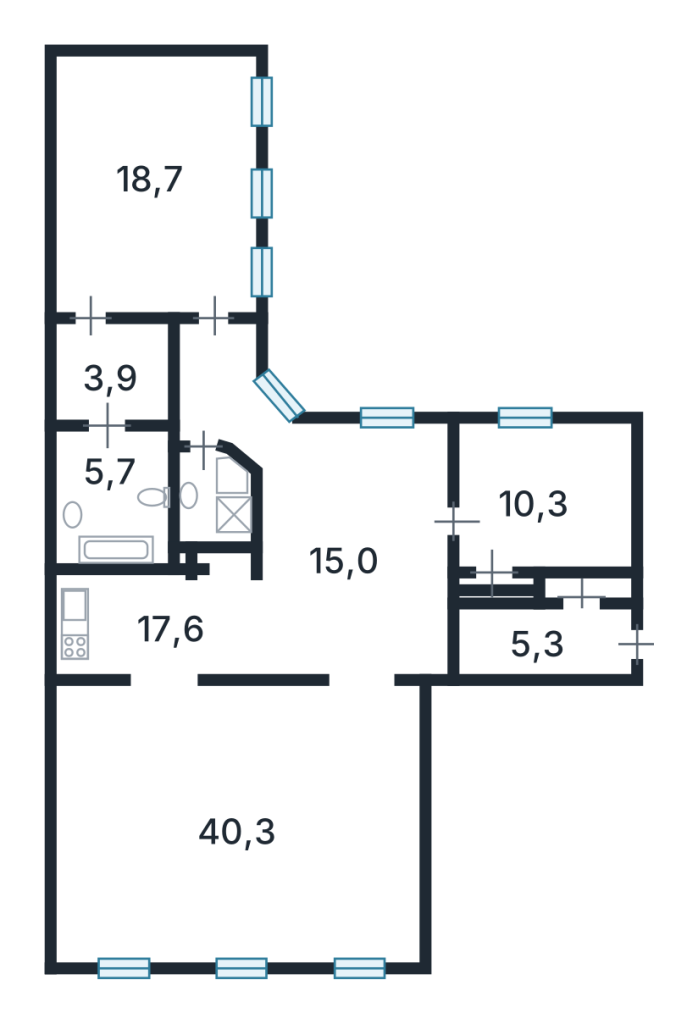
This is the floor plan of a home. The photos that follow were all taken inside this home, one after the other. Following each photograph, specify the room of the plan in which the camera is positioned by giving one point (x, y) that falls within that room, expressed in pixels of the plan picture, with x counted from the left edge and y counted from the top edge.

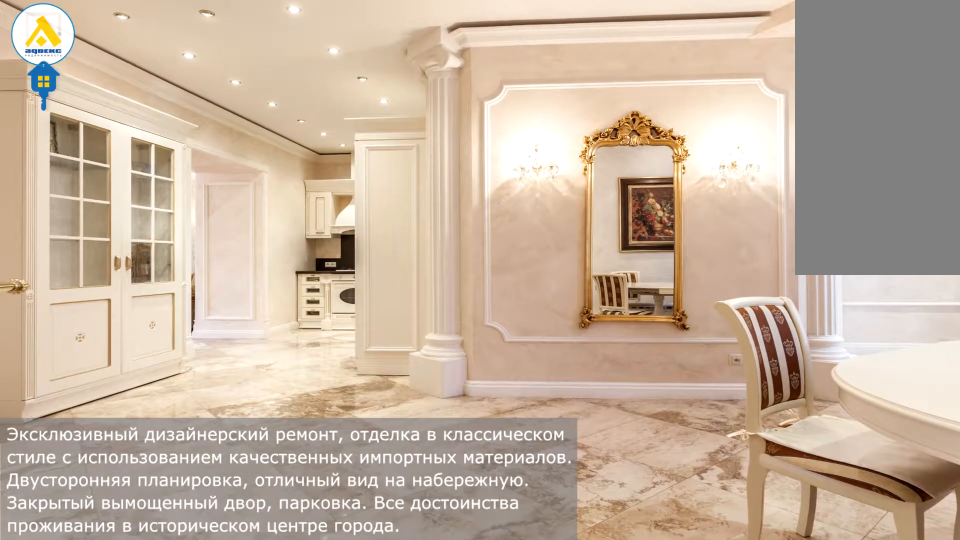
(341, 615)
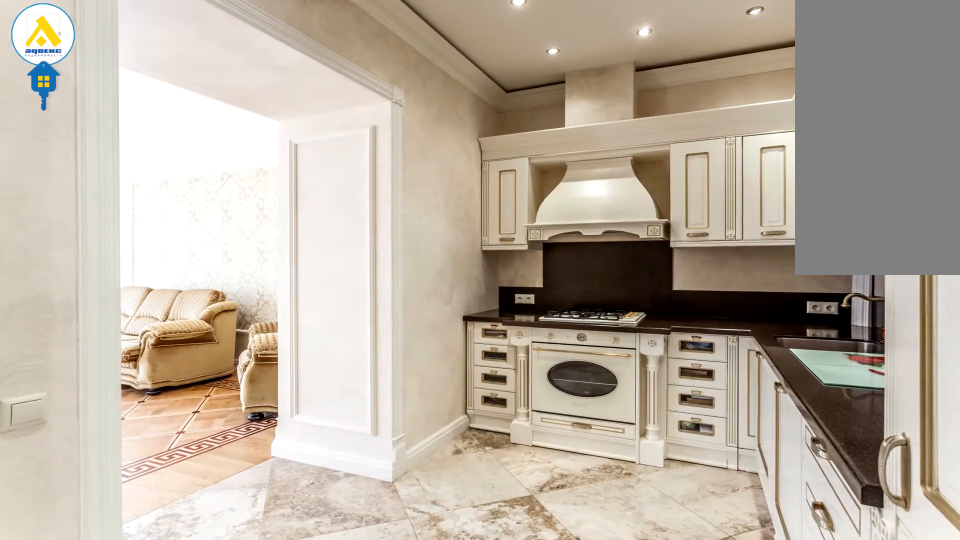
(171, 624)
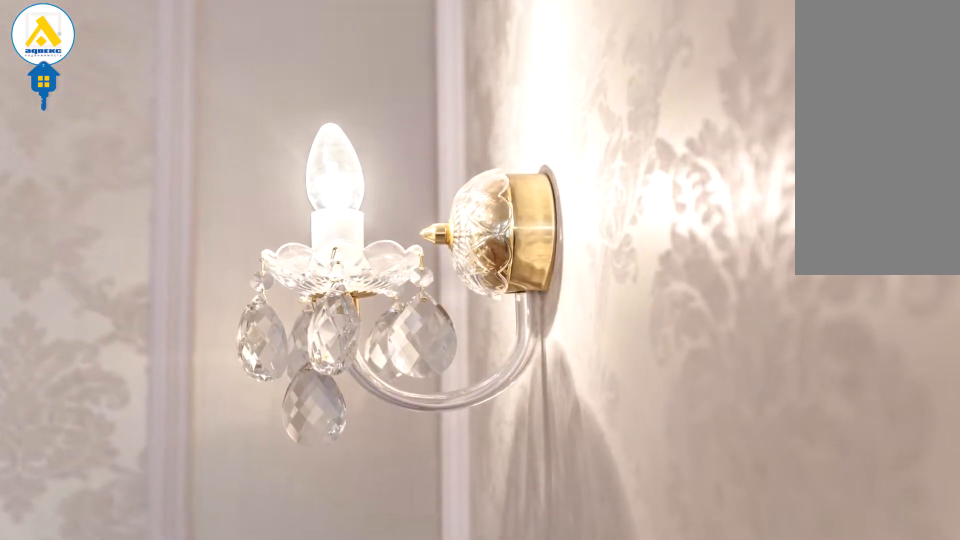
(235, 760)
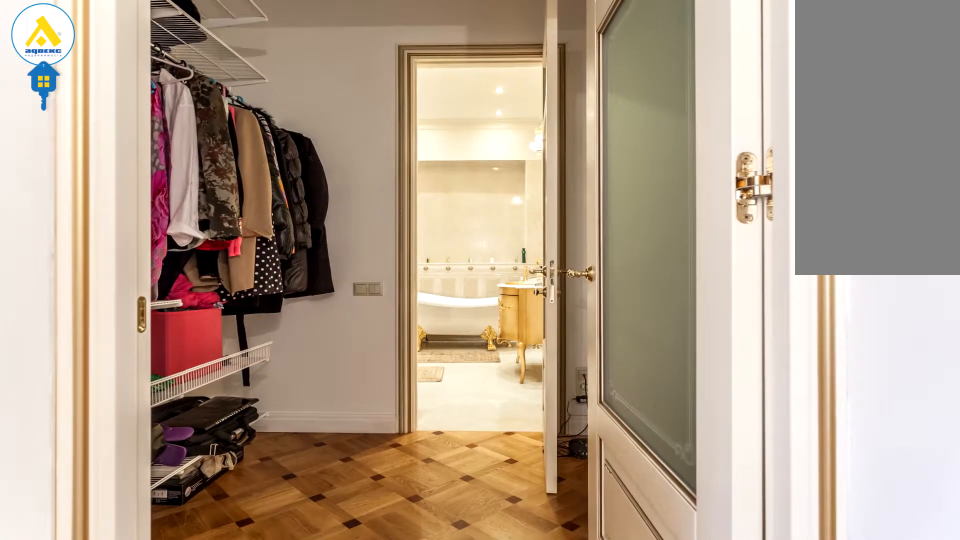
(116, 378)
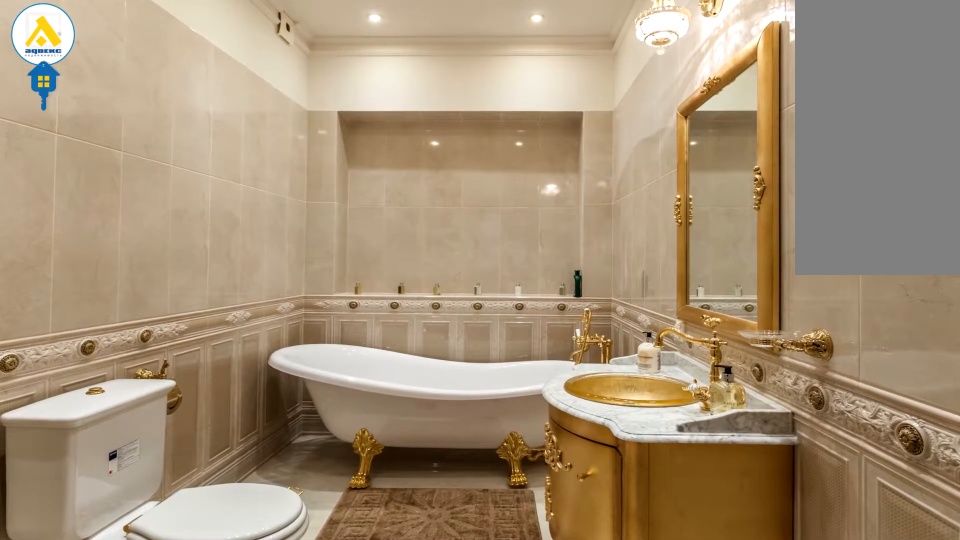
(110, 487)
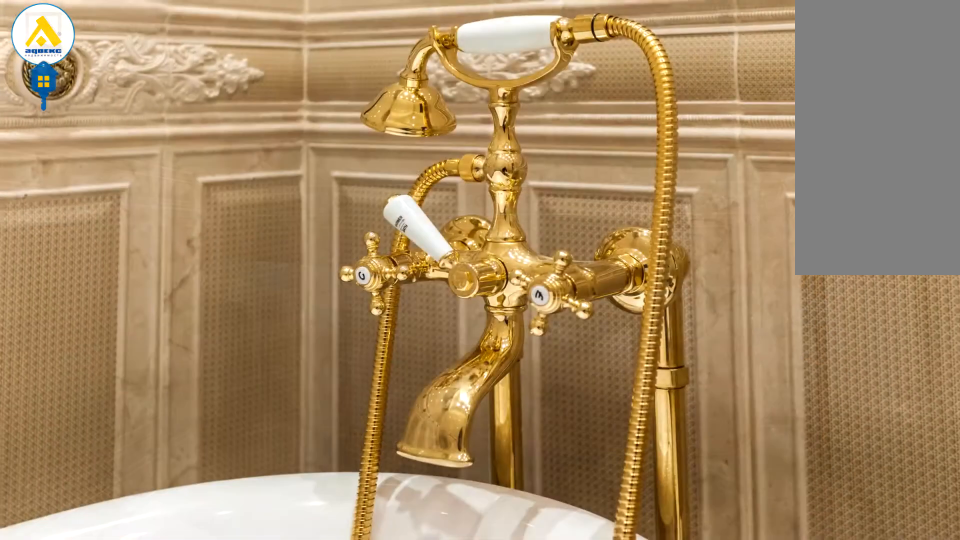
(109, 487)
